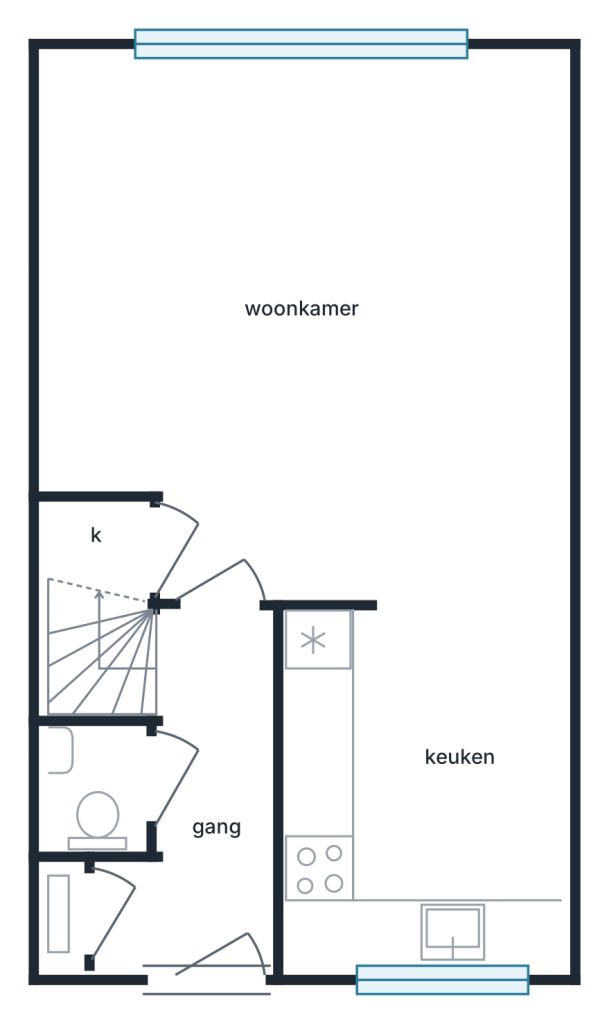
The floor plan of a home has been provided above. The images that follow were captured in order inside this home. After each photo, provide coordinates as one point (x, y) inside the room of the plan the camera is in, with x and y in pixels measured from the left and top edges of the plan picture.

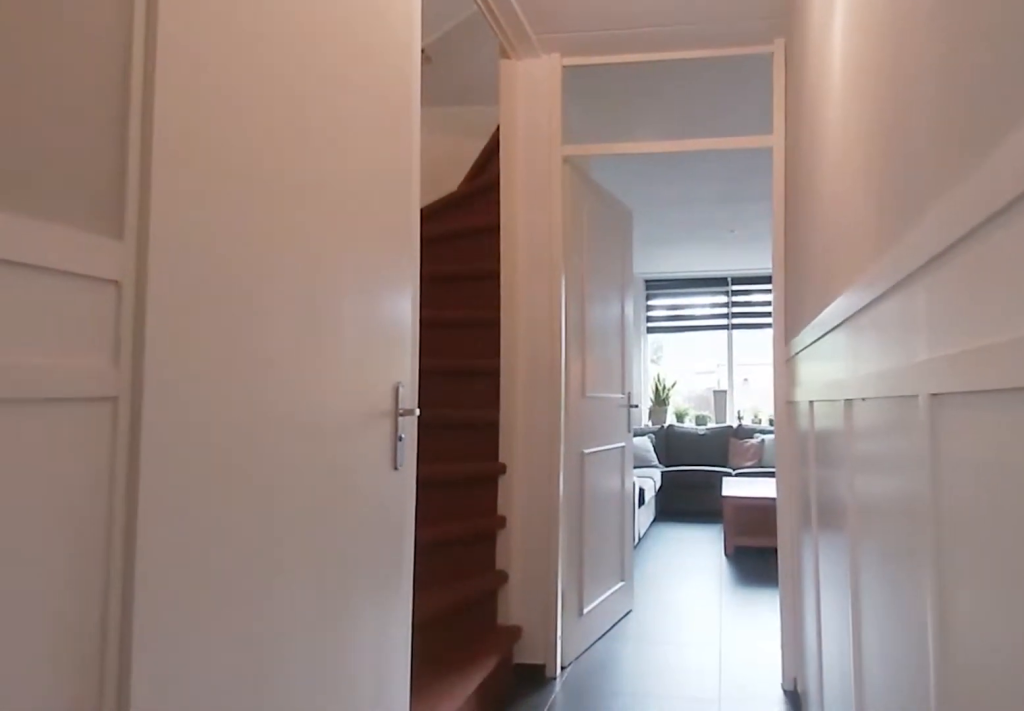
(205, 807)
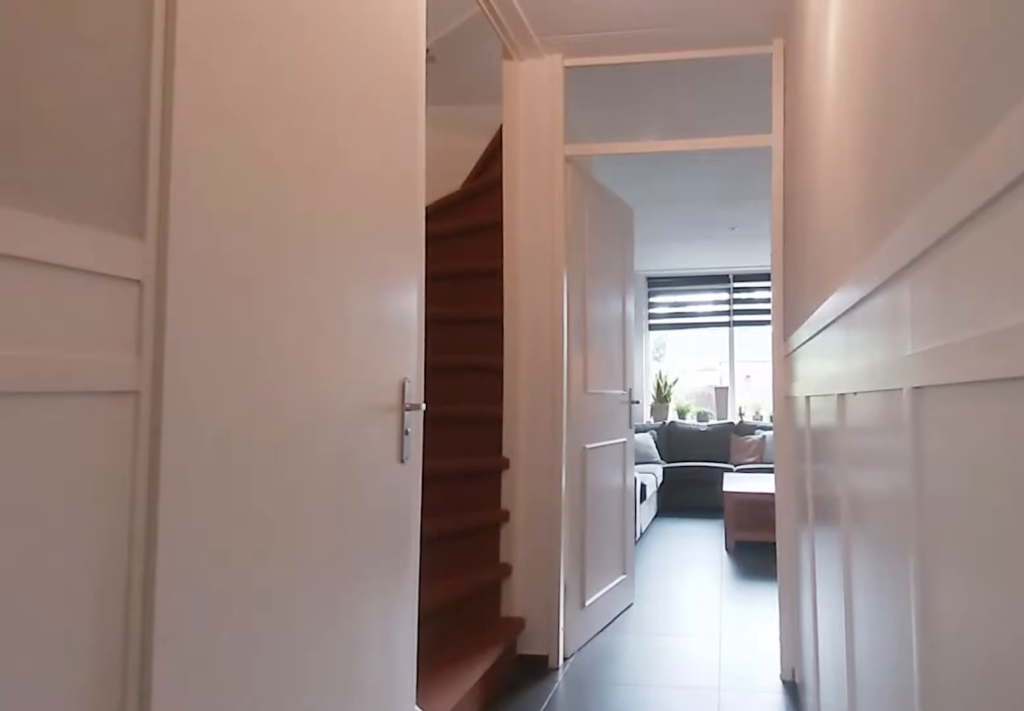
(205, 807)
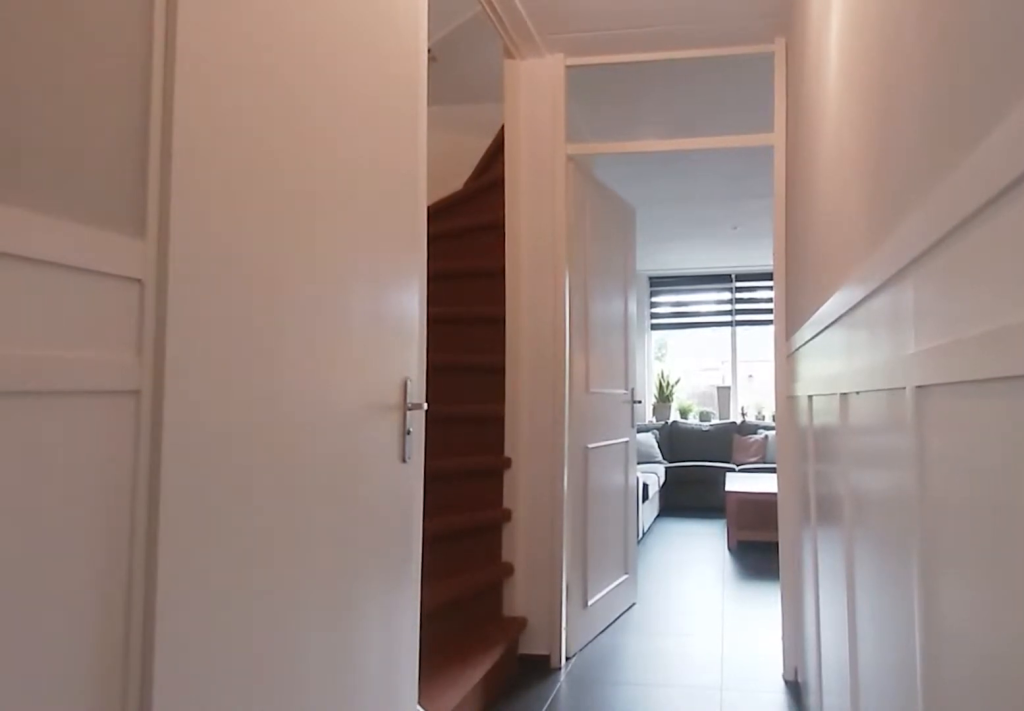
(205, 807)
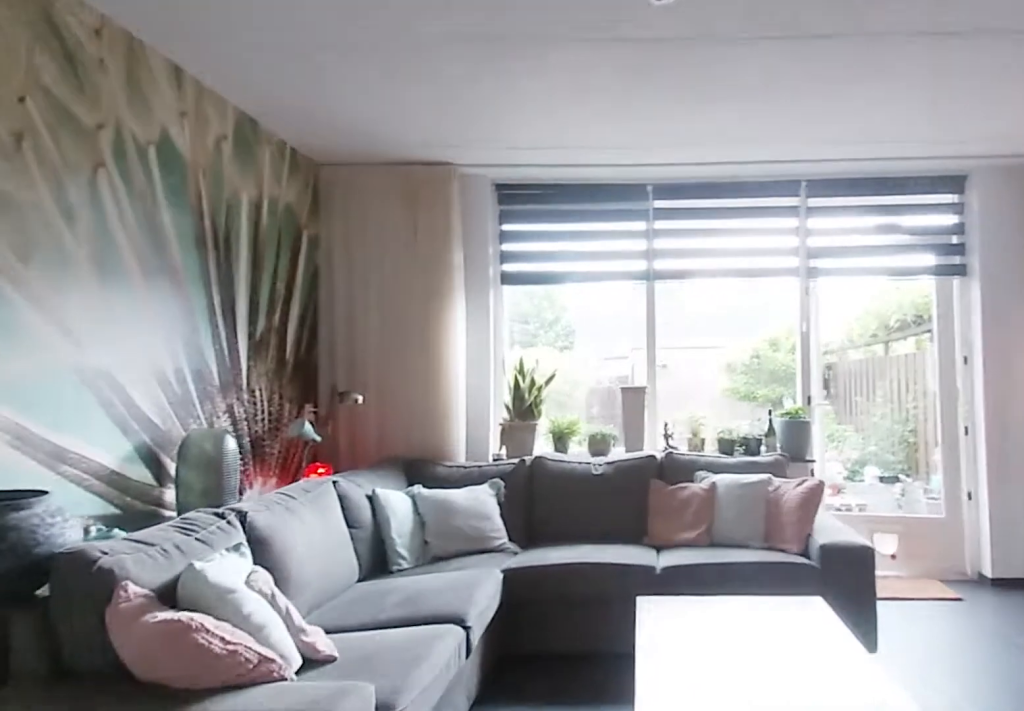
(317, 317)
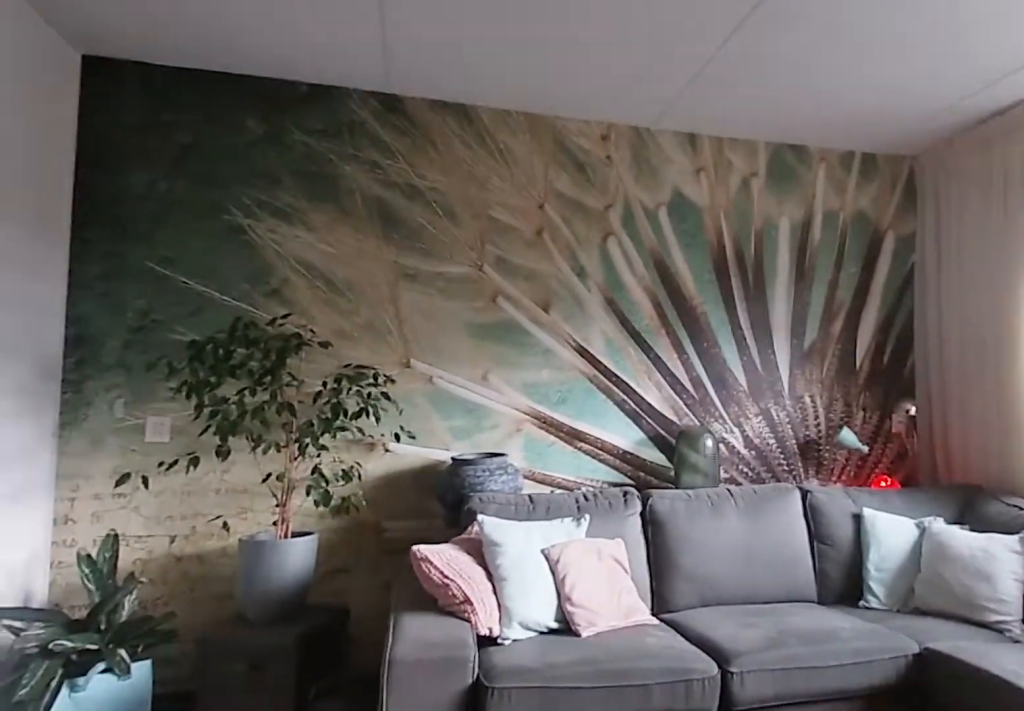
(317, 317)
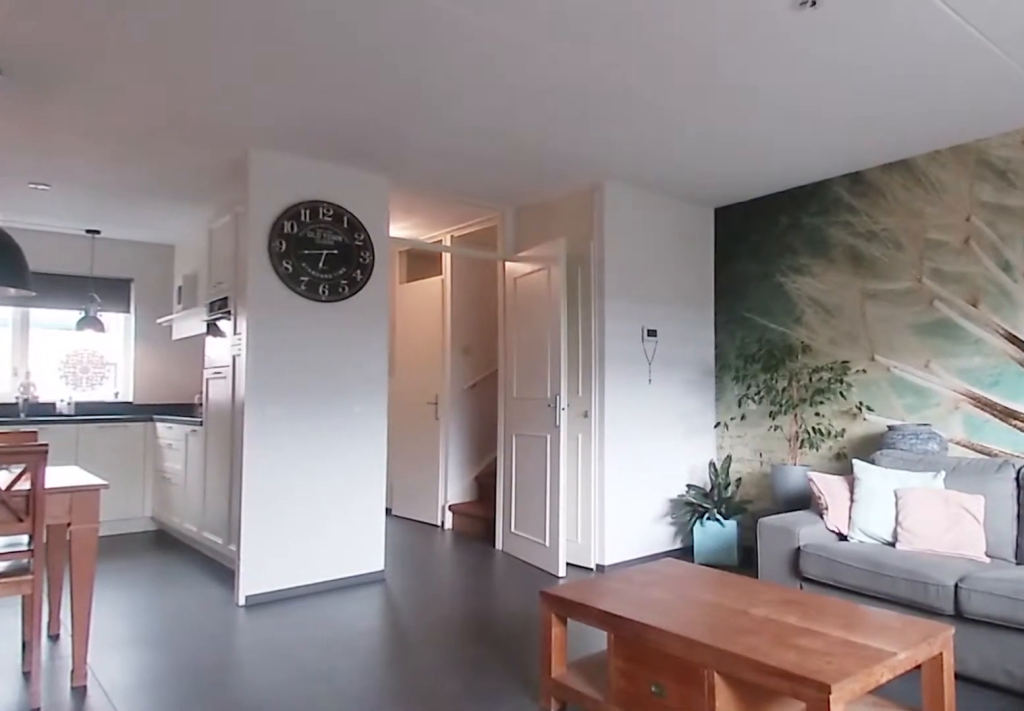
(317, 317)
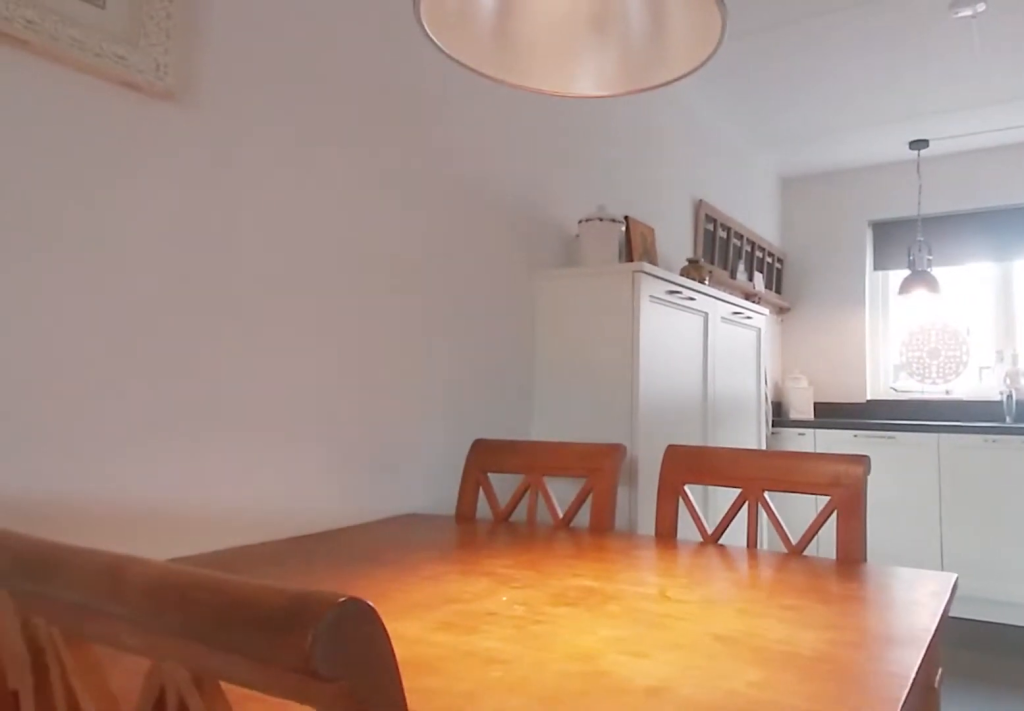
(316, 319)
